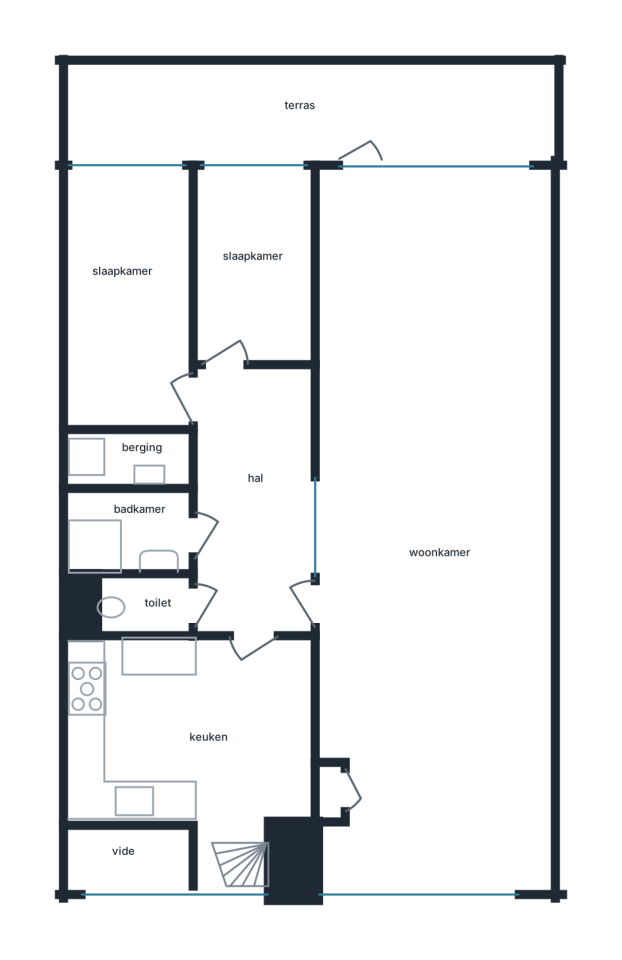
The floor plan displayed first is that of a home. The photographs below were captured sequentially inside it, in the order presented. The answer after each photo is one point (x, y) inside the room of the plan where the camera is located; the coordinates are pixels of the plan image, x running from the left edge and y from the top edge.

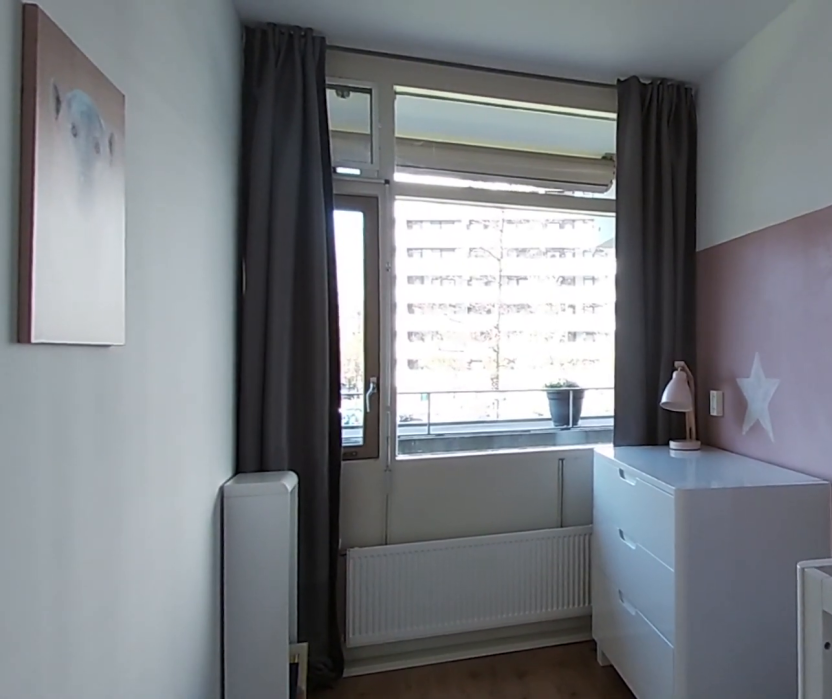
(252, 268)
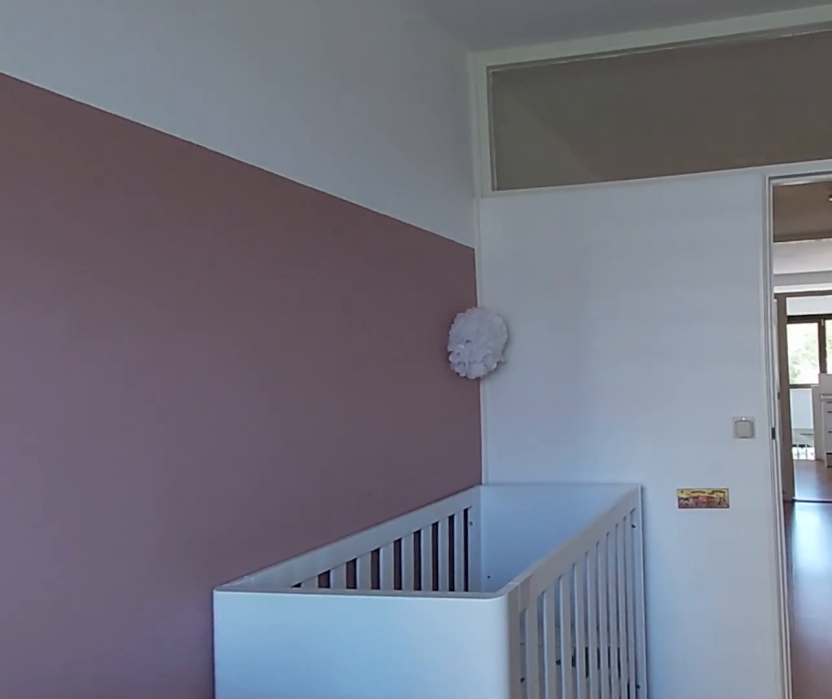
(252, 268)
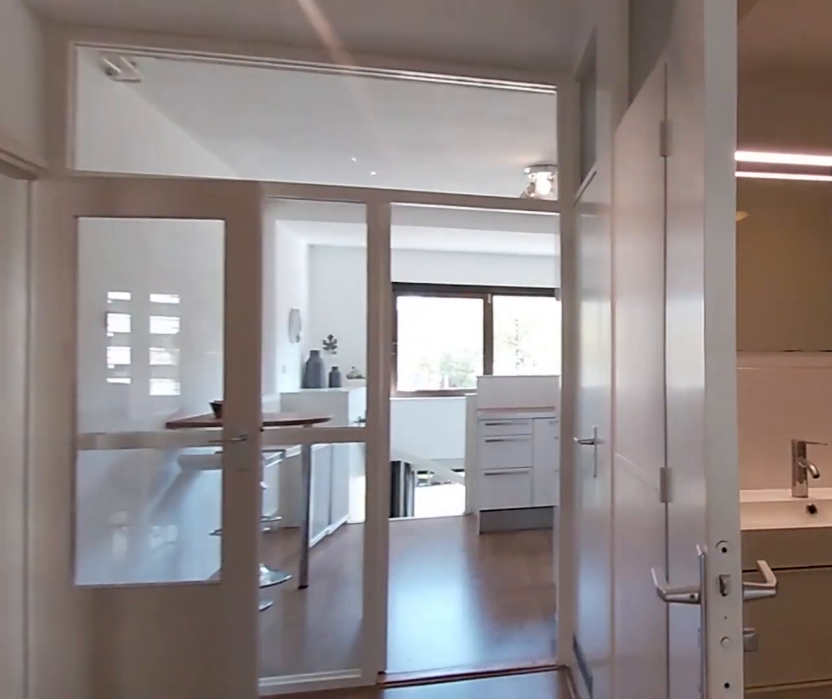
(254, 500)
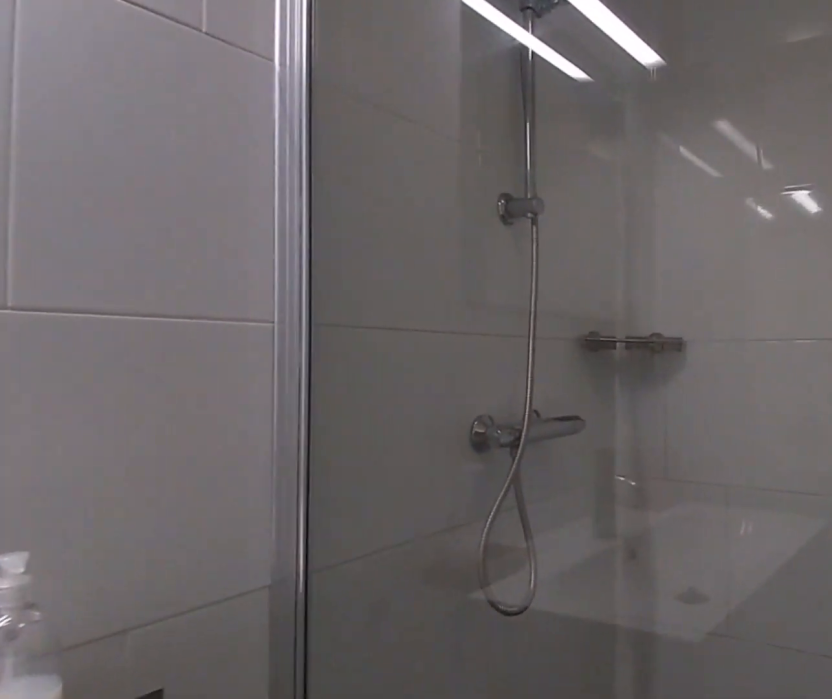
(133, 532)
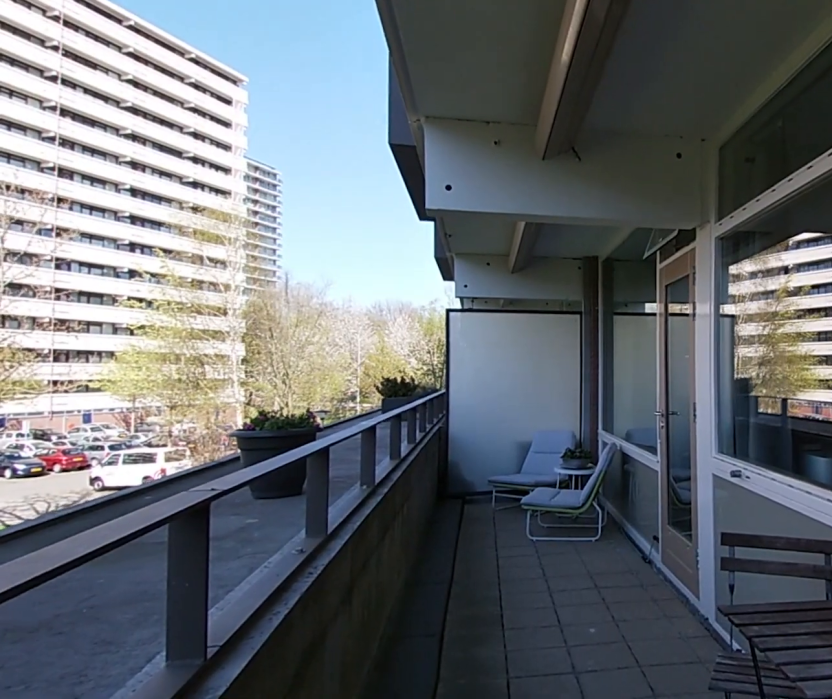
(311, 111)
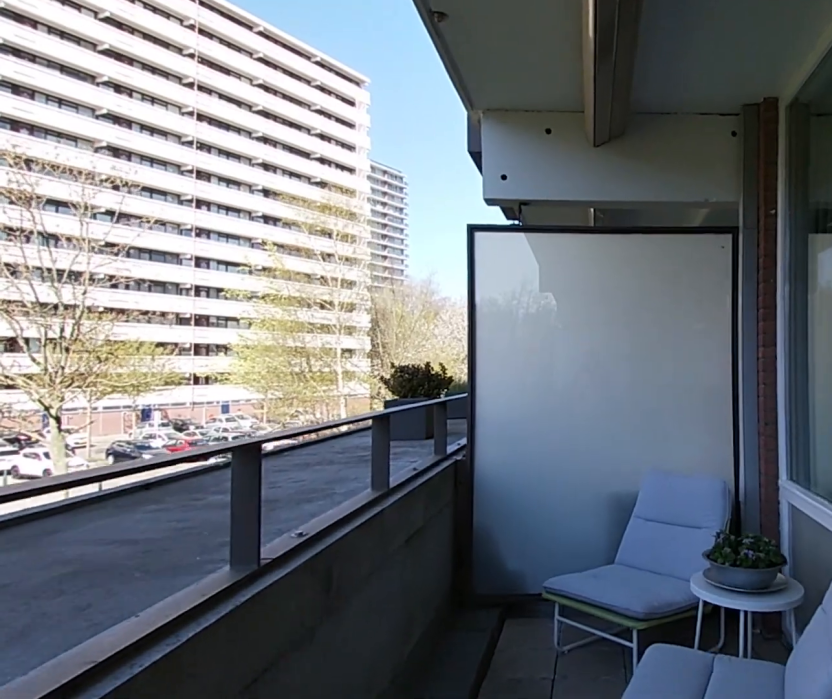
(311, 111)
